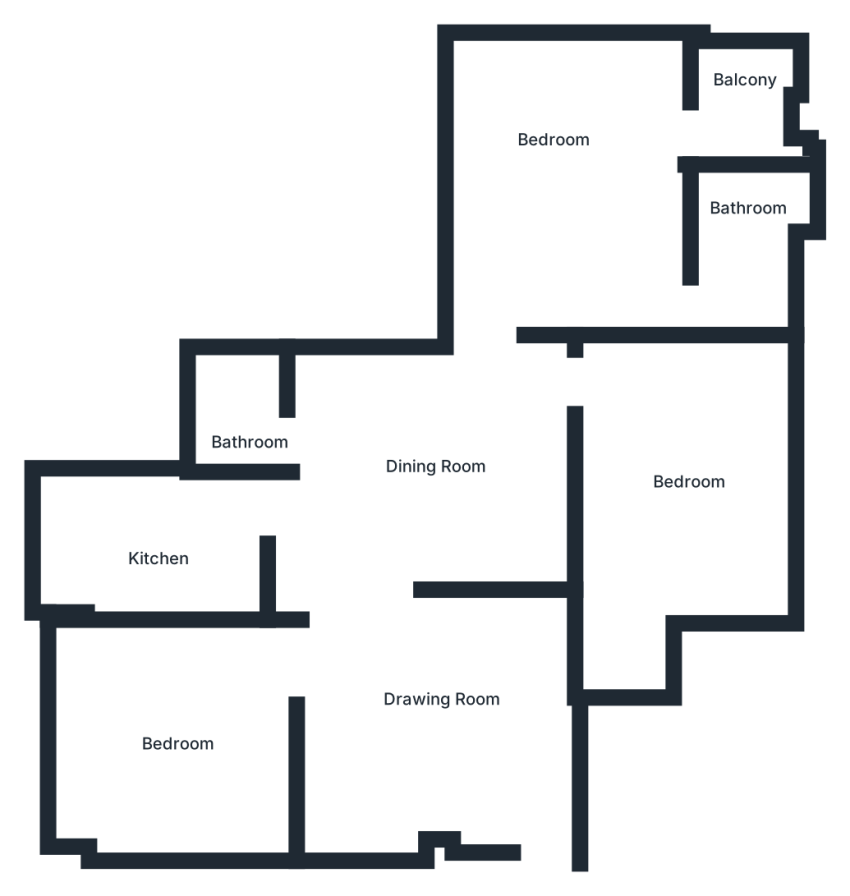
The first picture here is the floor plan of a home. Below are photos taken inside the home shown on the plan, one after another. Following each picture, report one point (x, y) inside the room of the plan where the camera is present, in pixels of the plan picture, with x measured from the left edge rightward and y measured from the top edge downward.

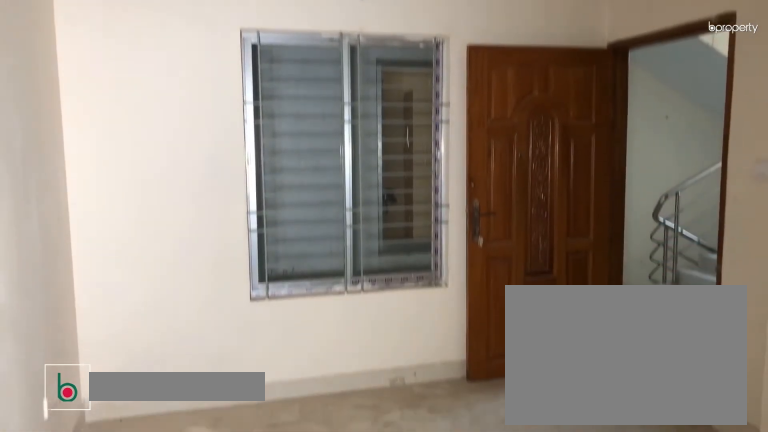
(399, 701)
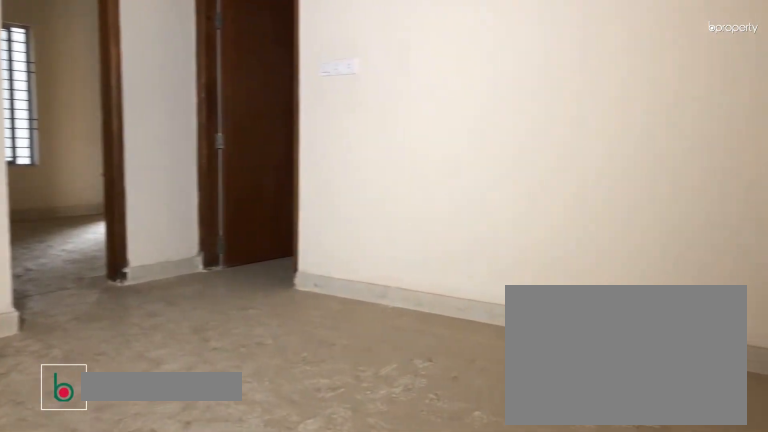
(440, 473)
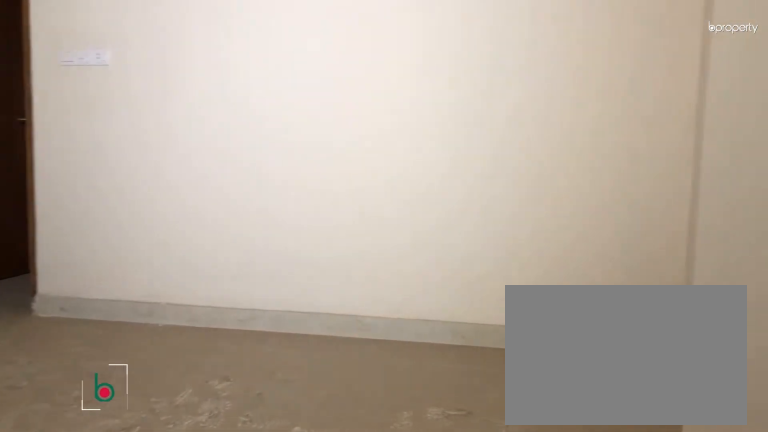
(440, 473)
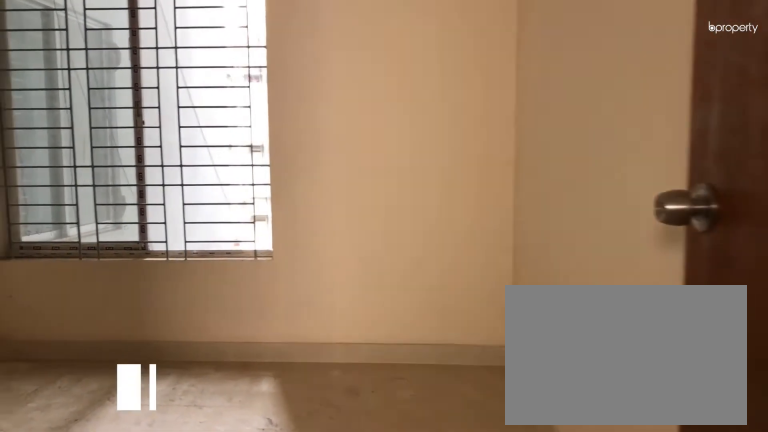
(175, 736)
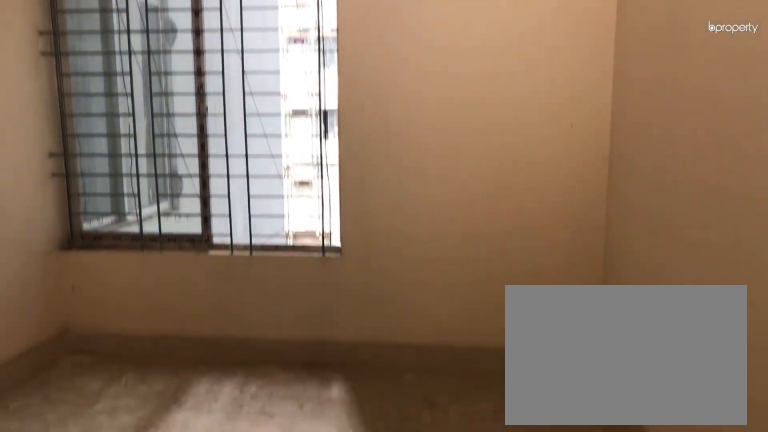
(188, 717)
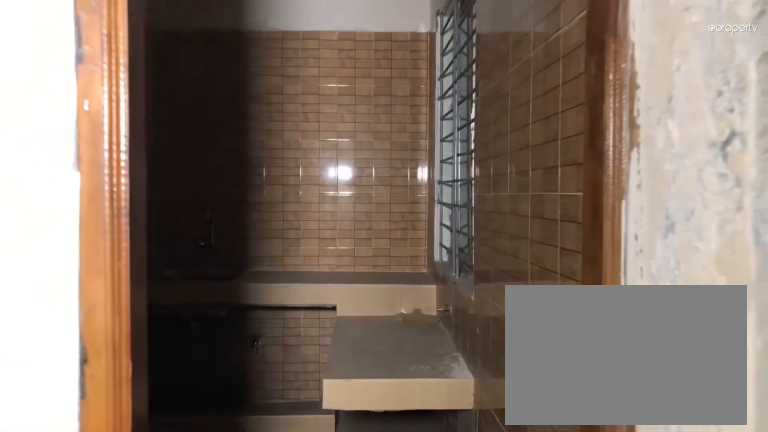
(156, 549)
